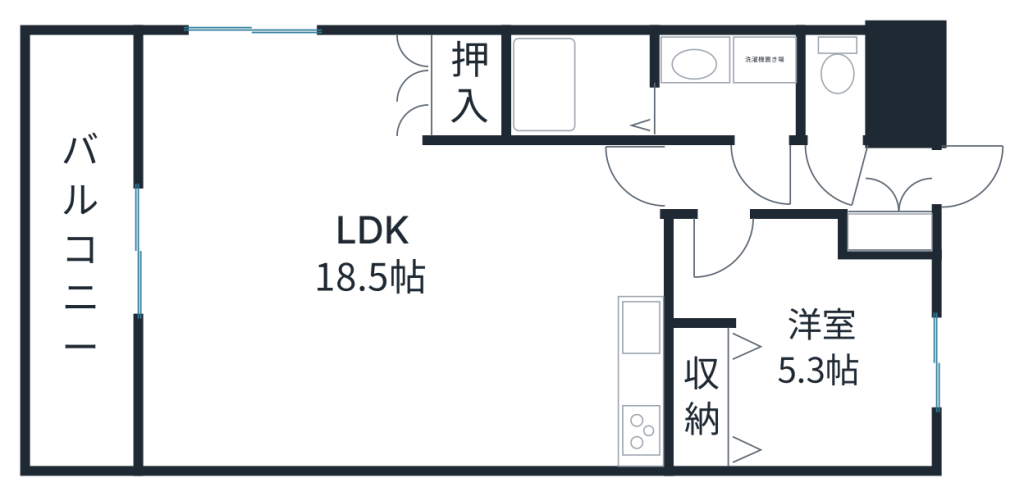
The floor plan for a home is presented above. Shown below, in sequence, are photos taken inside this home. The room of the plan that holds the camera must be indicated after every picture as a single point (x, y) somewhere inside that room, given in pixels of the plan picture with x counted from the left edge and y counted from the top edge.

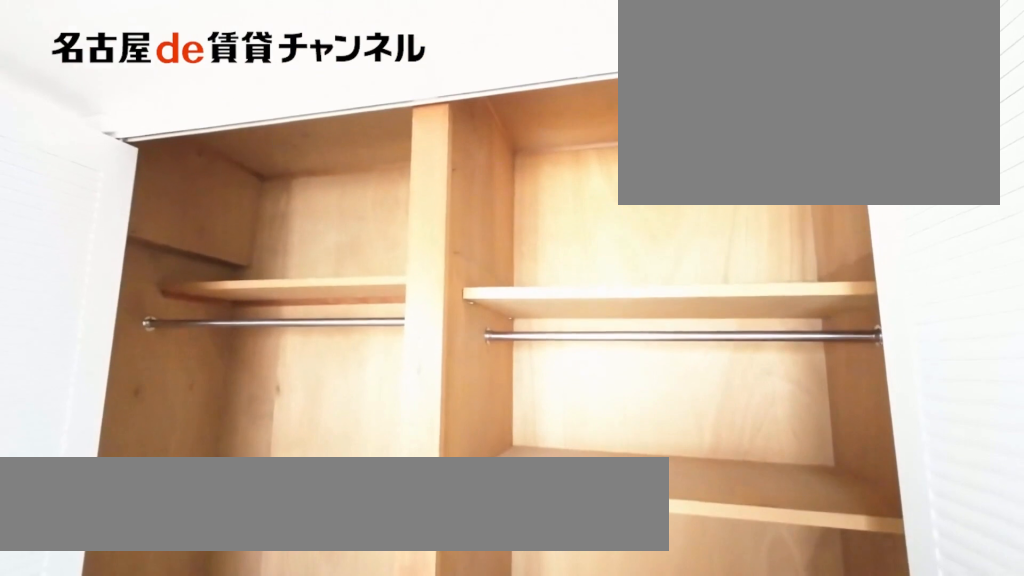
(695, 393)
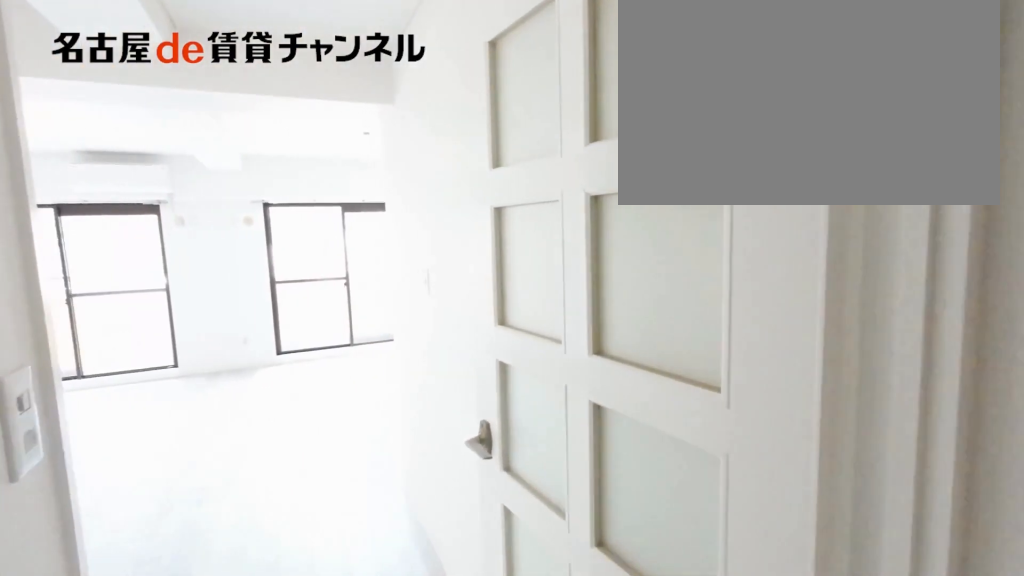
(706, 177)
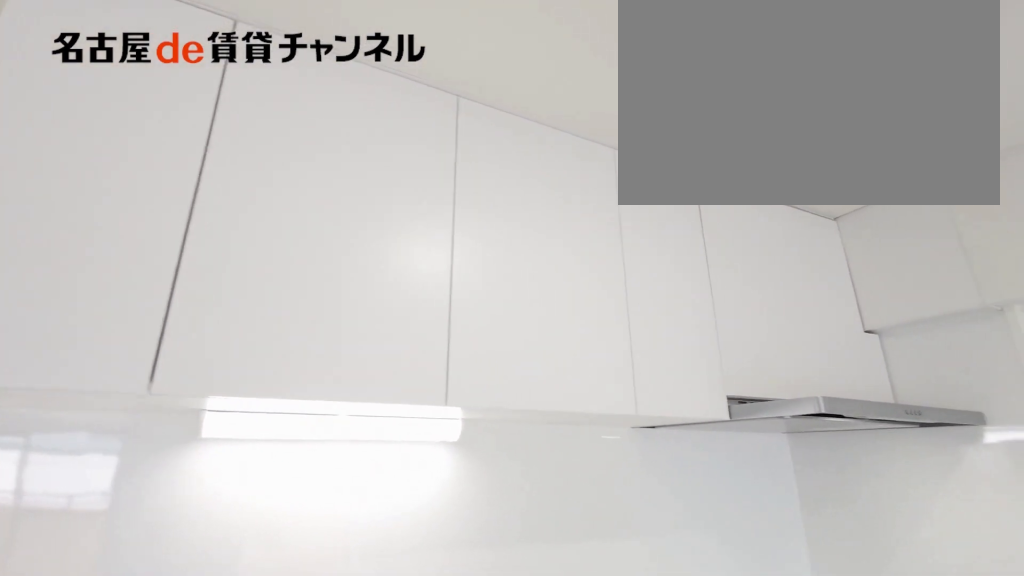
(652, 402)
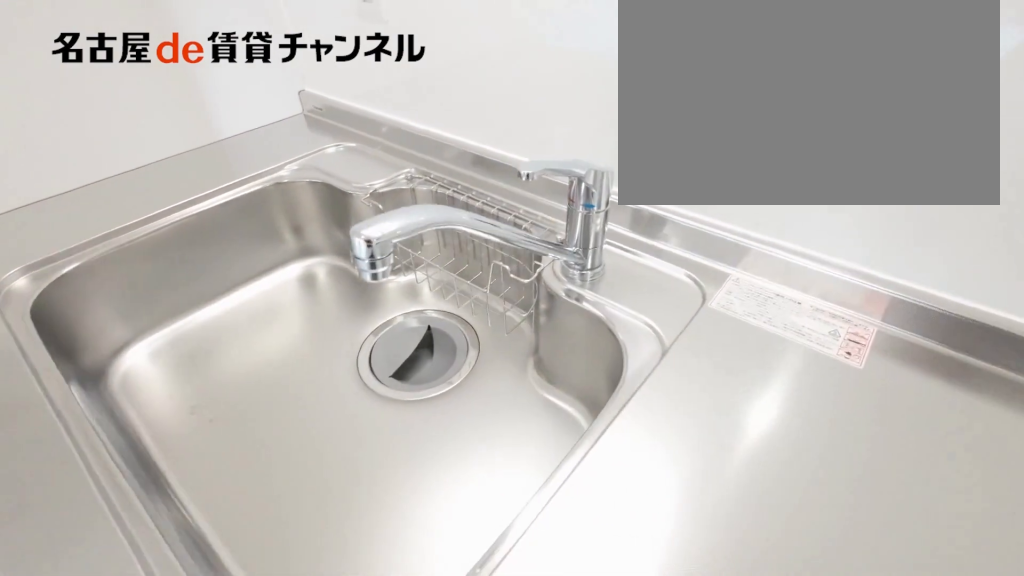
(652, 402)
